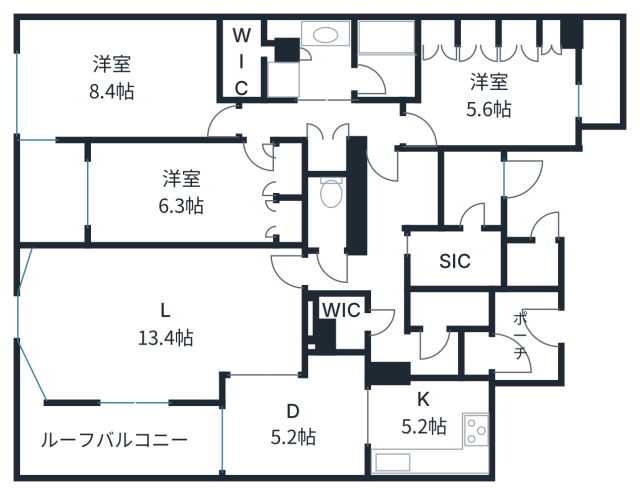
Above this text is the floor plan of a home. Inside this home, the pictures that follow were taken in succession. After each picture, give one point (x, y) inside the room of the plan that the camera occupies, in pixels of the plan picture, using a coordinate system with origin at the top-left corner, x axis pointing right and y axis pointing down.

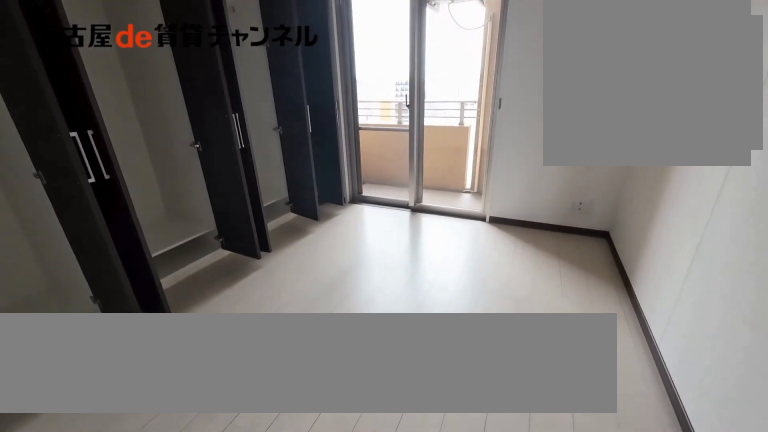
(494, 96)
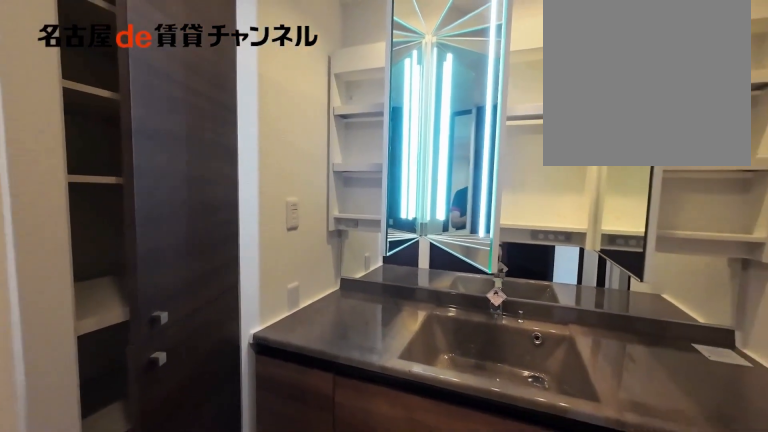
(315, 64)
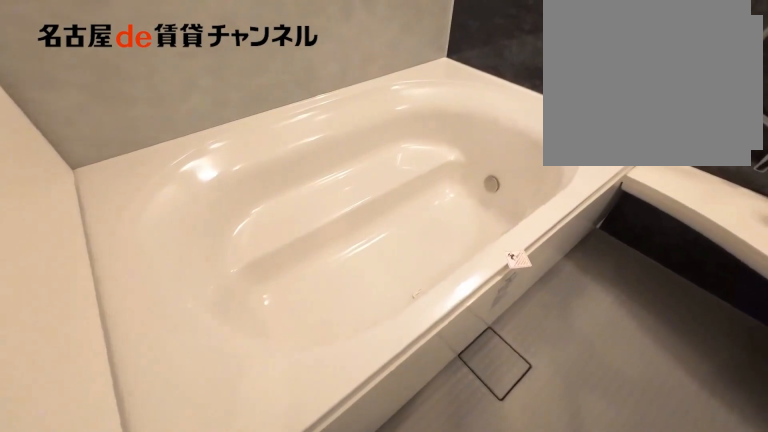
(386, 59)
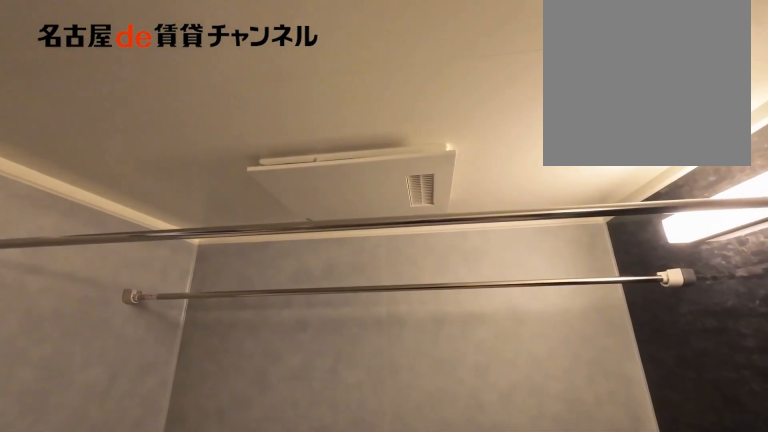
(386, 59)
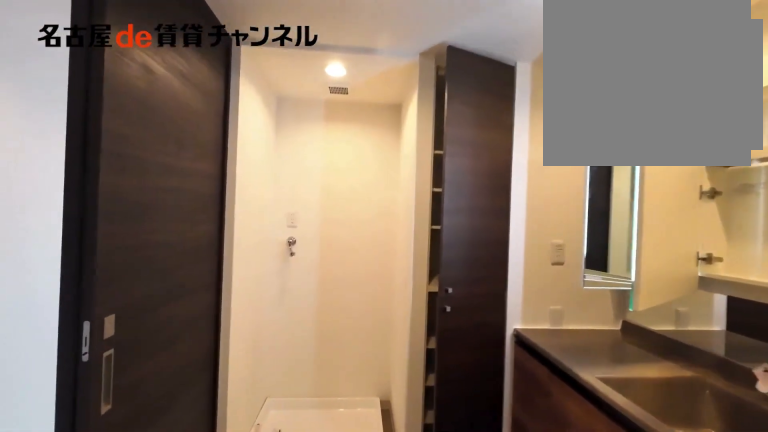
(316, 64)
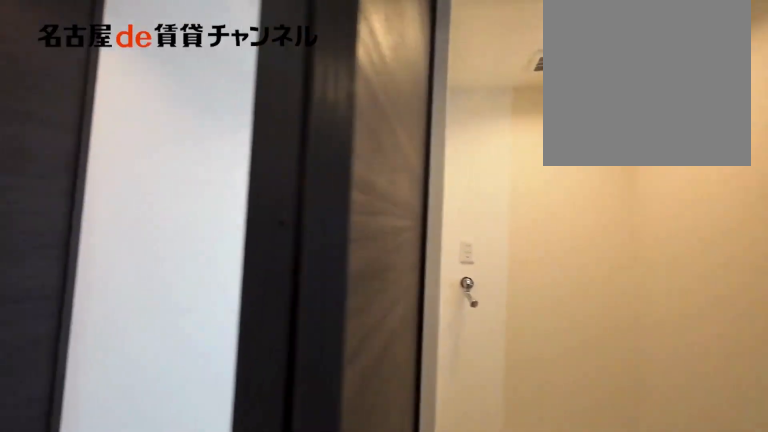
(316, 64)
